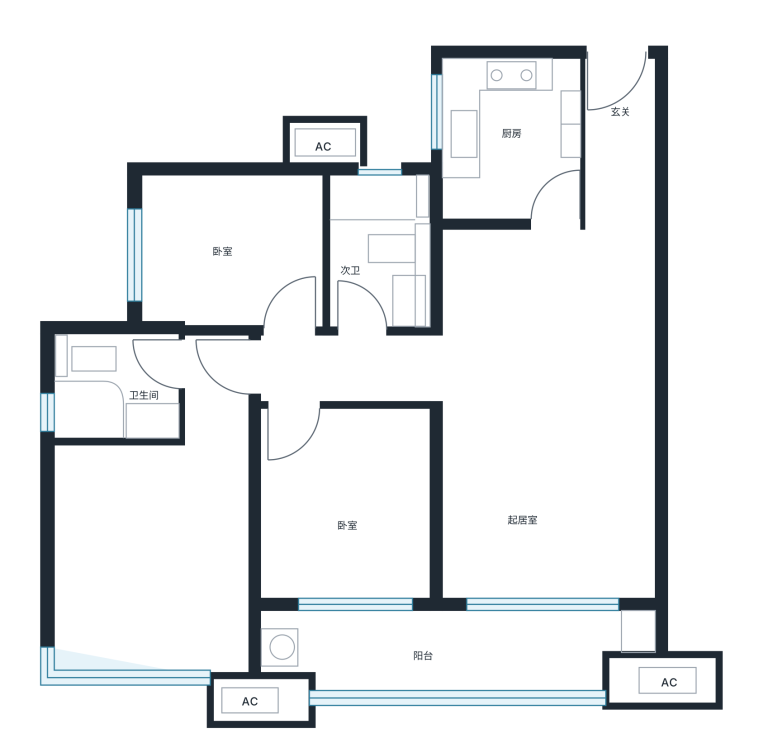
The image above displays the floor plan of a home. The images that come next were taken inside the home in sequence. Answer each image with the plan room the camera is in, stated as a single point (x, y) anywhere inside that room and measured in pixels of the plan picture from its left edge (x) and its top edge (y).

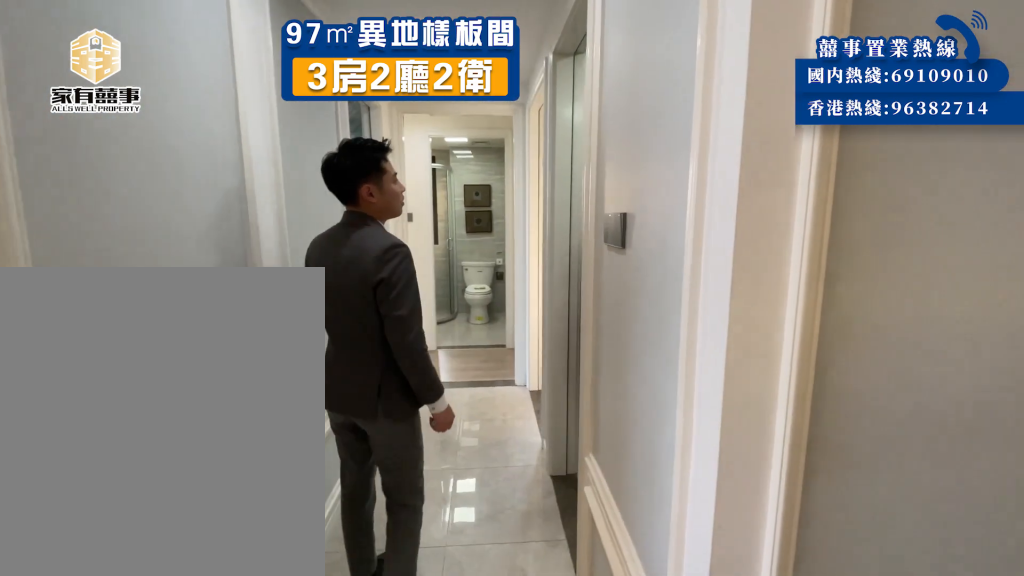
(347, 336)
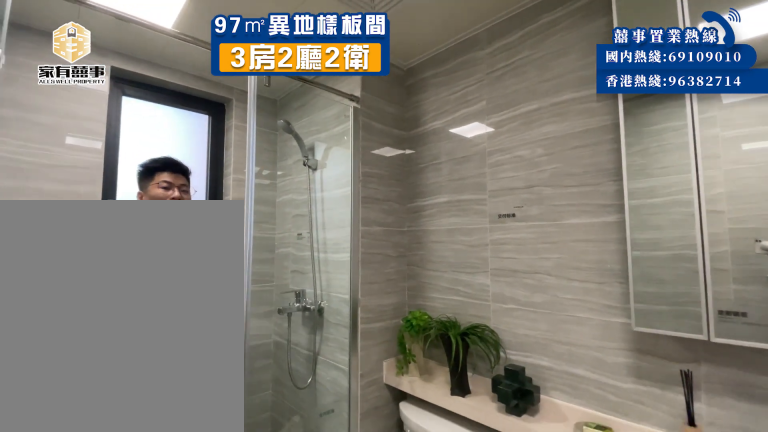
(350, 299)
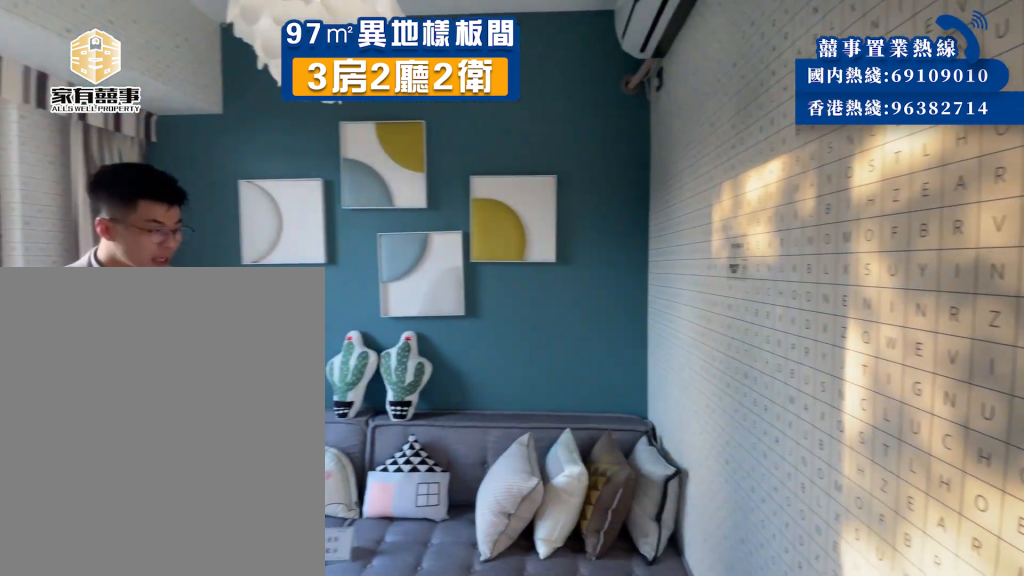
(274, 269)
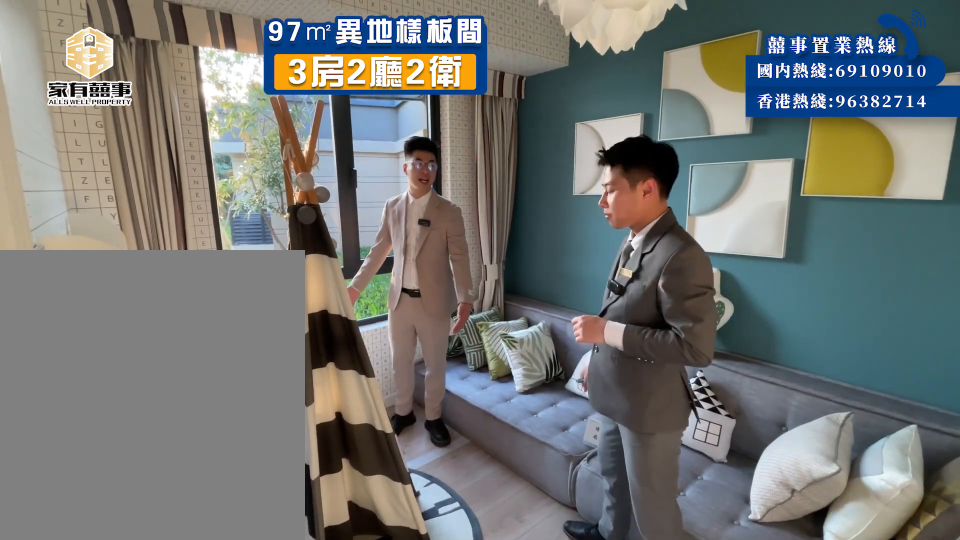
(274, 270)
